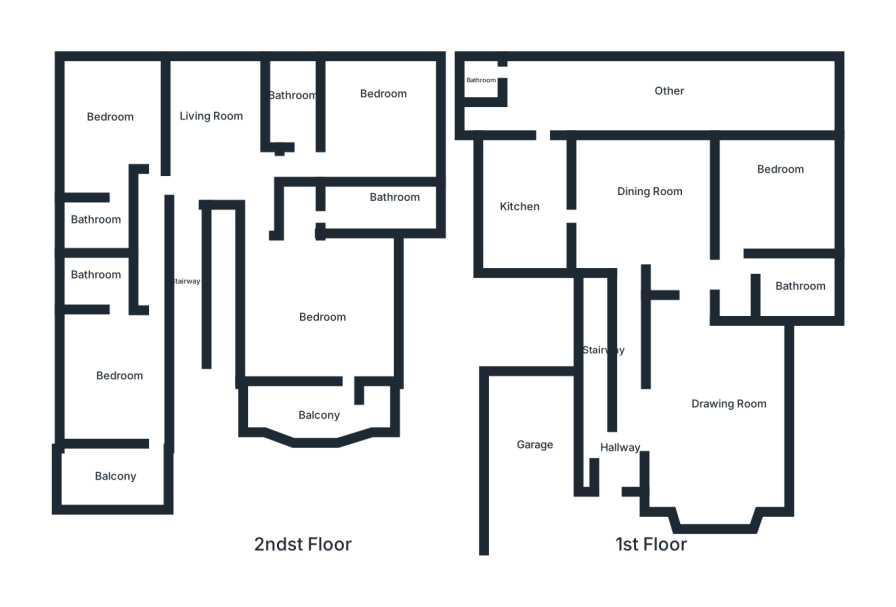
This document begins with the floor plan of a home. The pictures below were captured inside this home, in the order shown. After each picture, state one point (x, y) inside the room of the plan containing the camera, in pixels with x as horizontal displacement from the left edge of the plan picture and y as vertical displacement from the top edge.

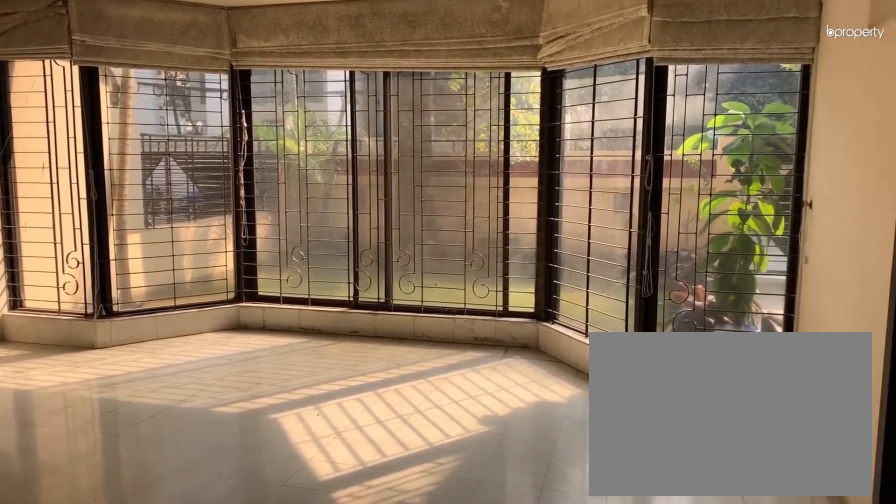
(719, 409)
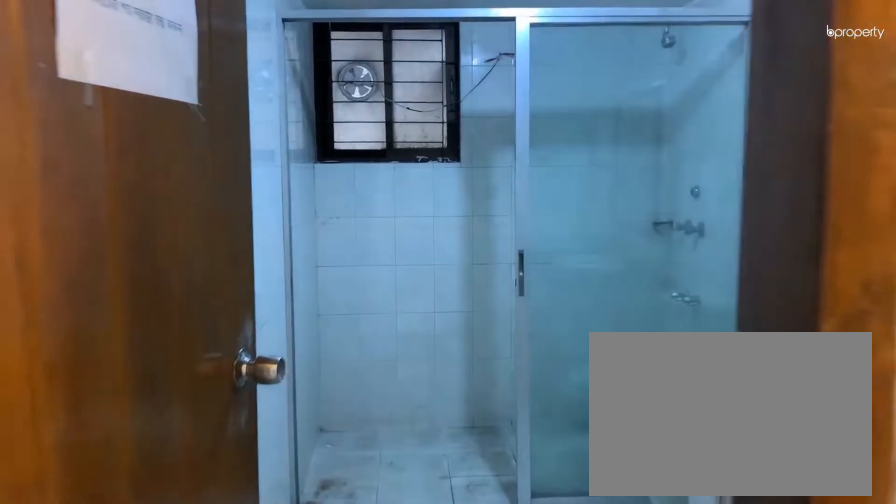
(793, 287)
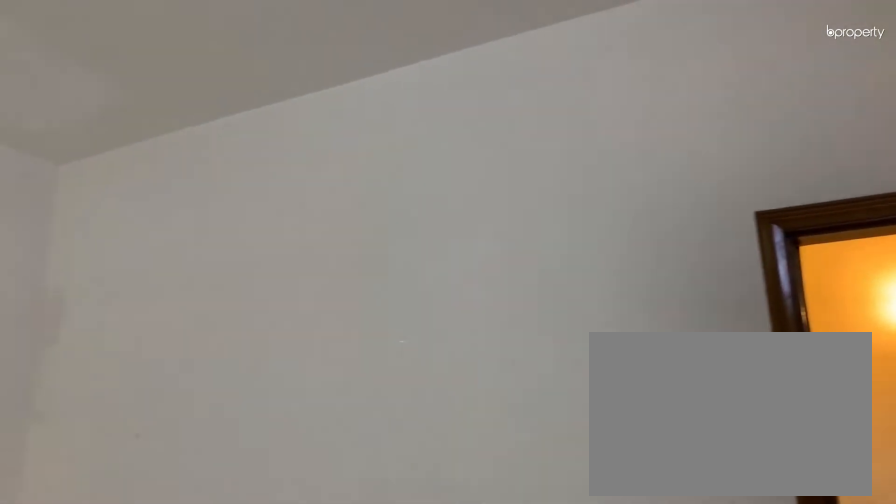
(768, 186)
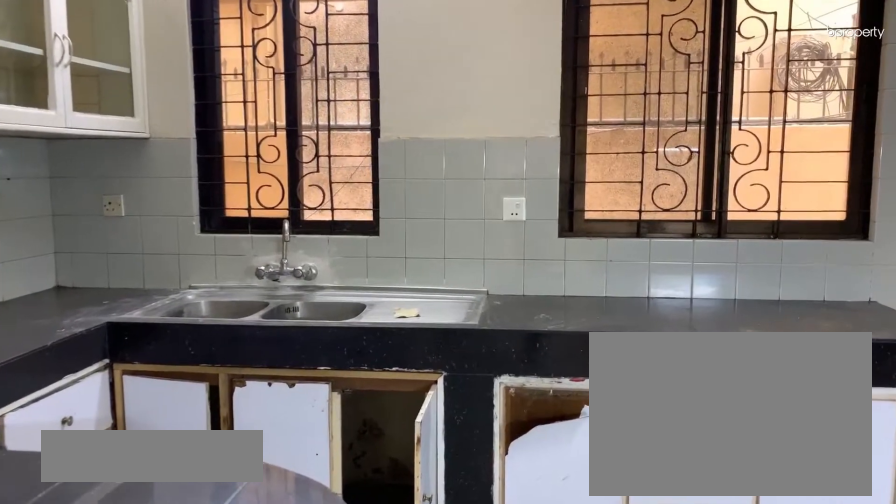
(505, 205)
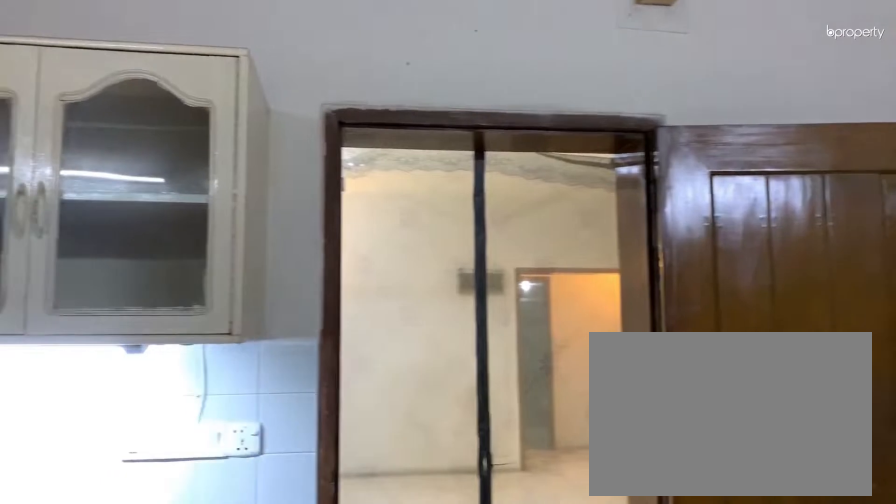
(505, 205)
